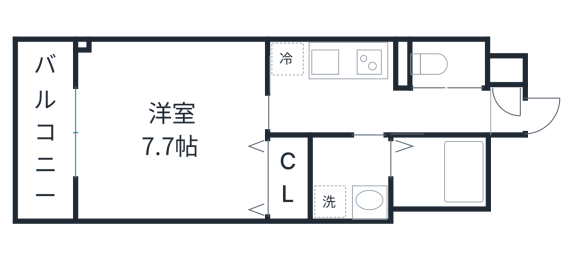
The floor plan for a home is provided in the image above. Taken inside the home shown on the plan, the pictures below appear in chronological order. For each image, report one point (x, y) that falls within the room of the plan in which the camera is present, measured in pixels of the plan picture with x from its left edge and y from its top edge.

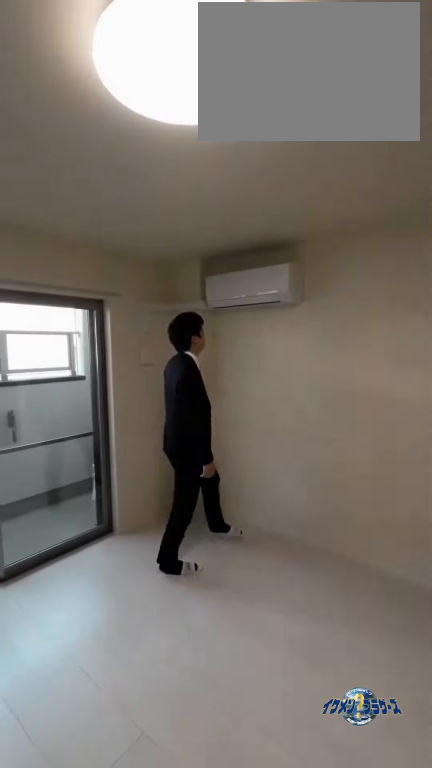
(172, 131)
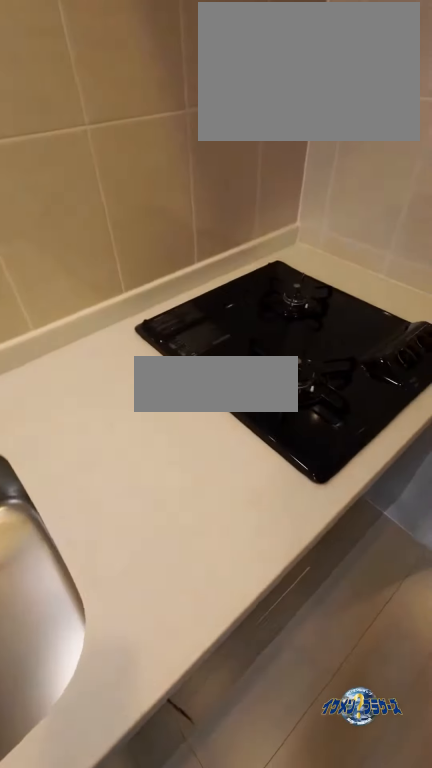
(326, 65)
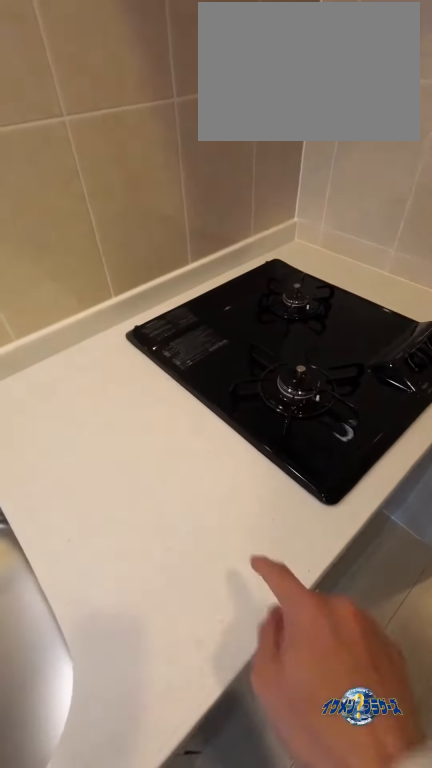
(326, 65)
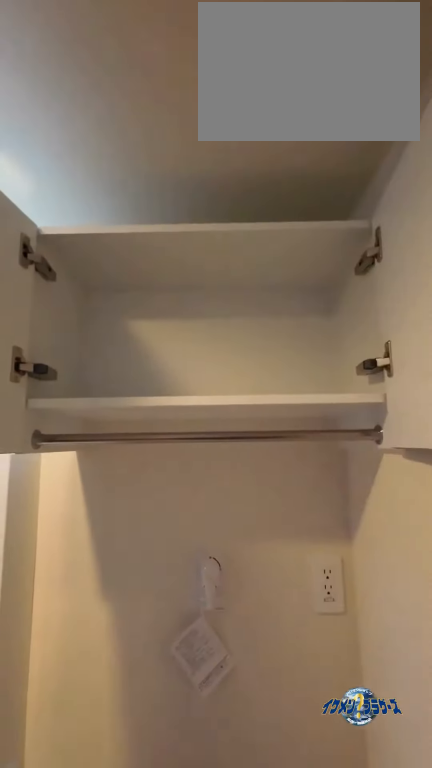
(354, 191)
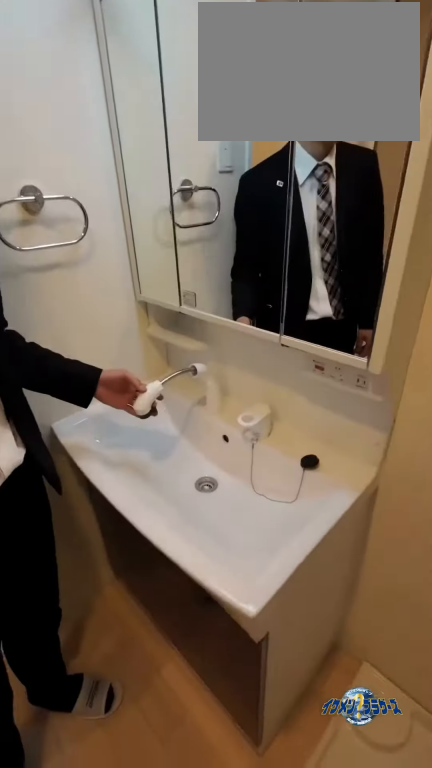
(354, 191)
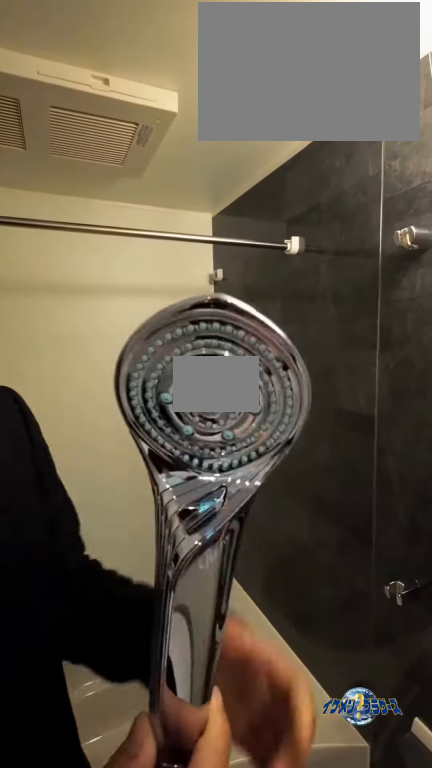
(441, 174)
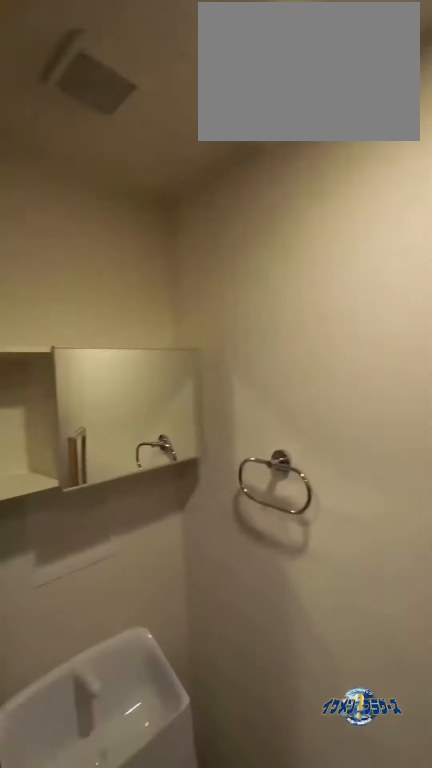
(450, 64)
